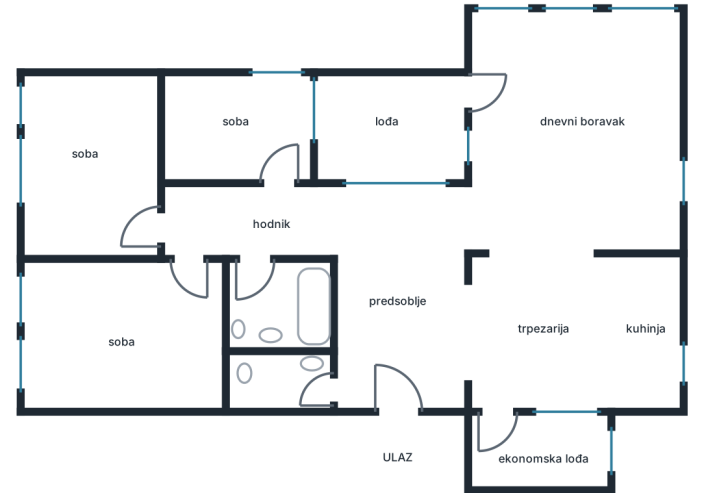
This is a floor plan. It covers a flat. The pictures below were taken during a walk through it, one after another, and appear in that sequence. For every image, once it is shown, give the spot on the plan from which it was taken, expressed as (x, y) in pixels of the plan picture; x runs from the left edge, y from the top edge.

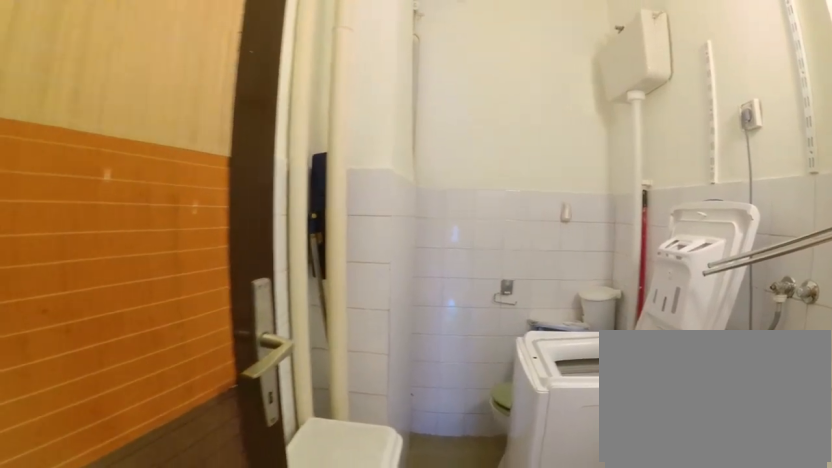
(339, 362)
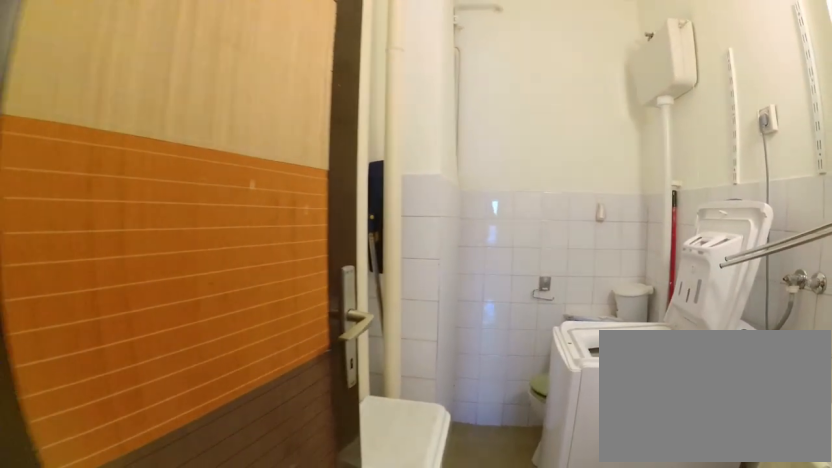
(346, 357)
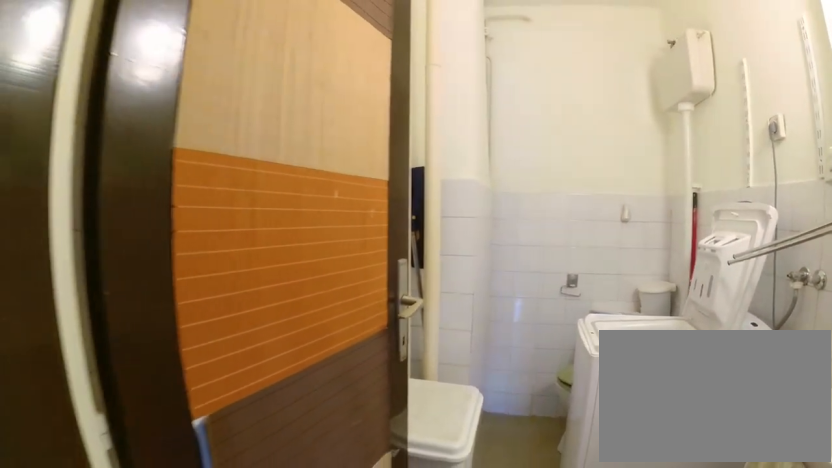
(351, 352)
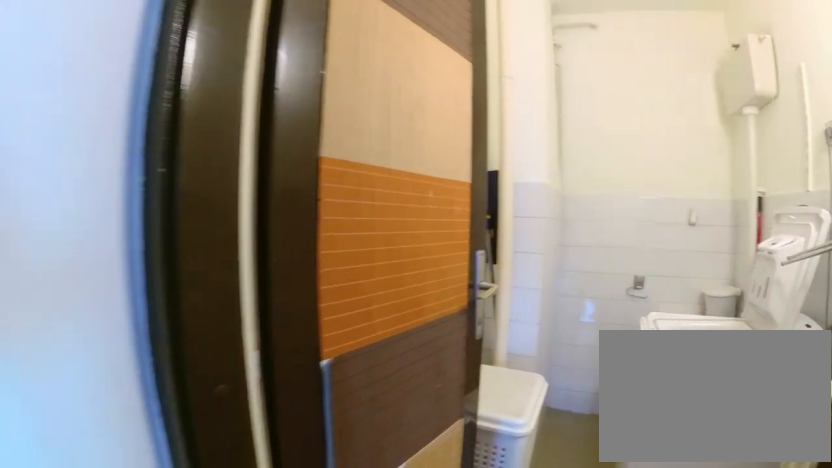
(356, 346)
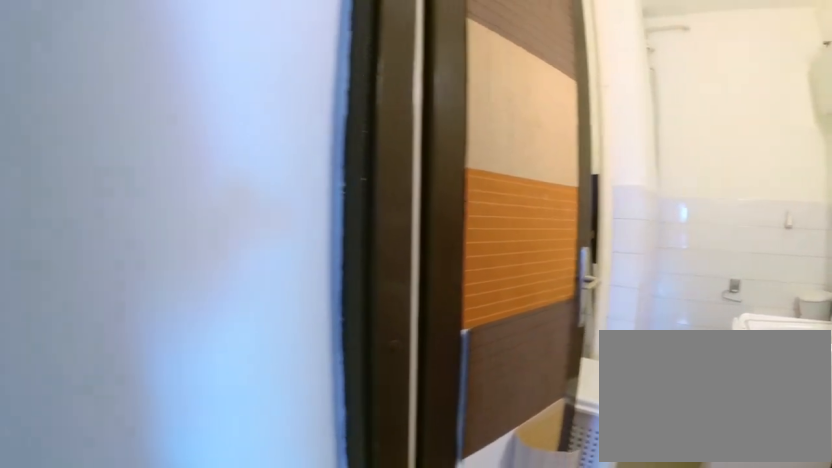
(362, 341)
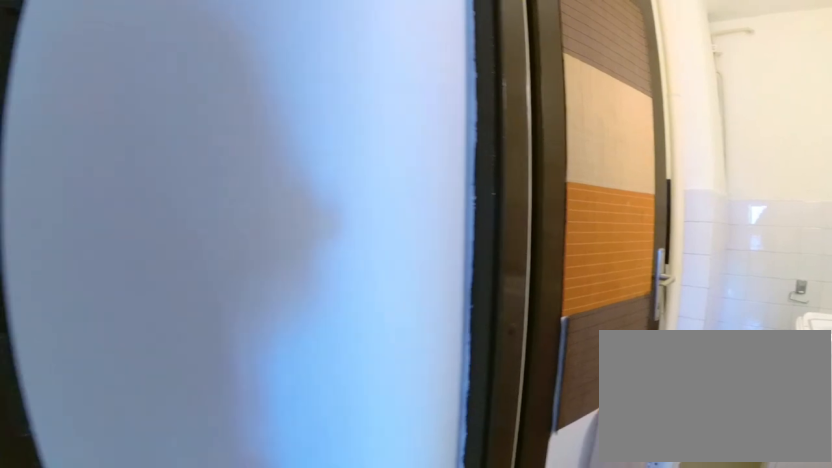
(367, 337)
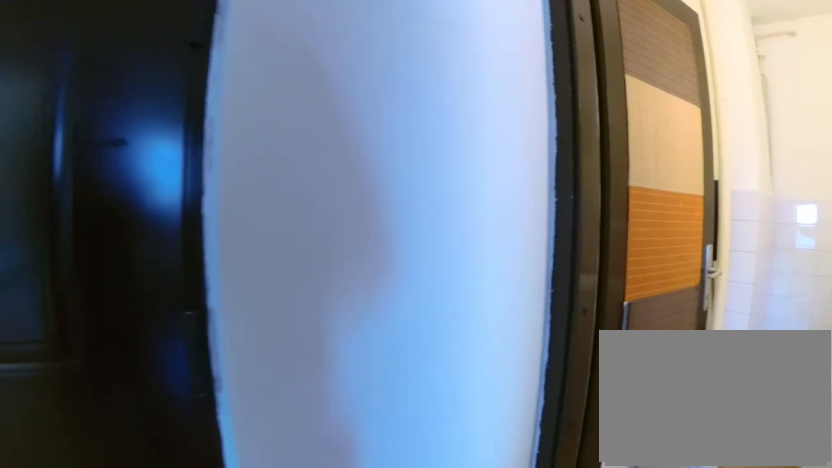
(372, 335)
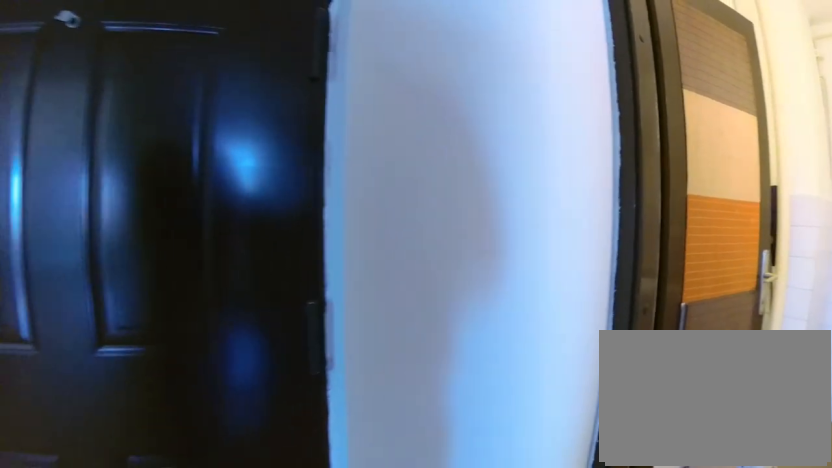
(381, 332)
